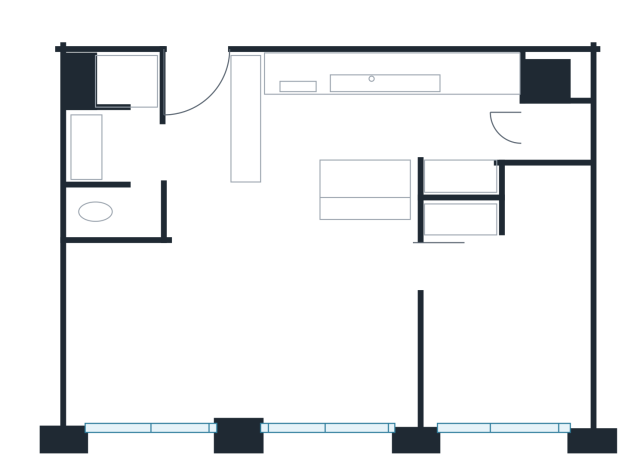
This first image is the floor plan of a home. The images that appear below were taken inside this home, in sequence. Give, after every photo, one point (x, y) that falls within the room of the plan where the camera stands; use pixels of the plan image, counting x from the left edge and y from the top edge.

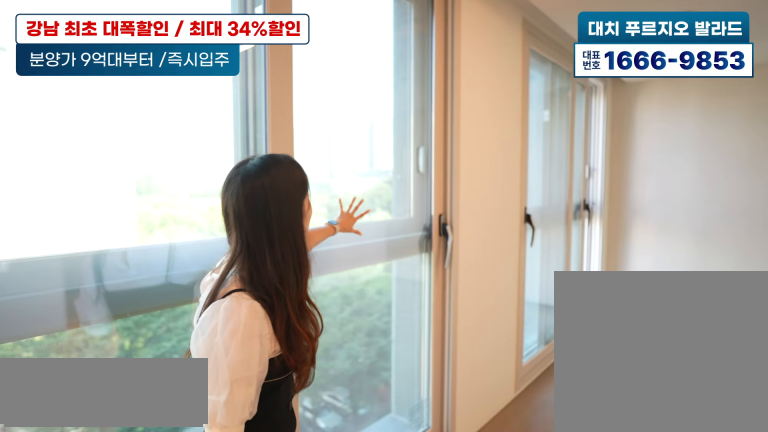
(217, 308)
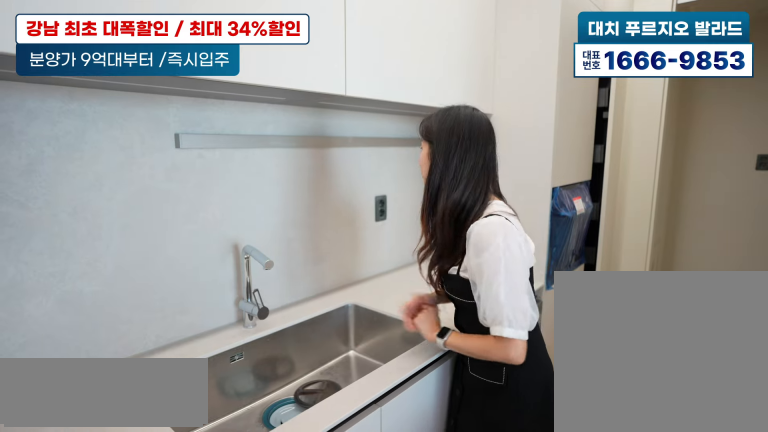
(406, 117)
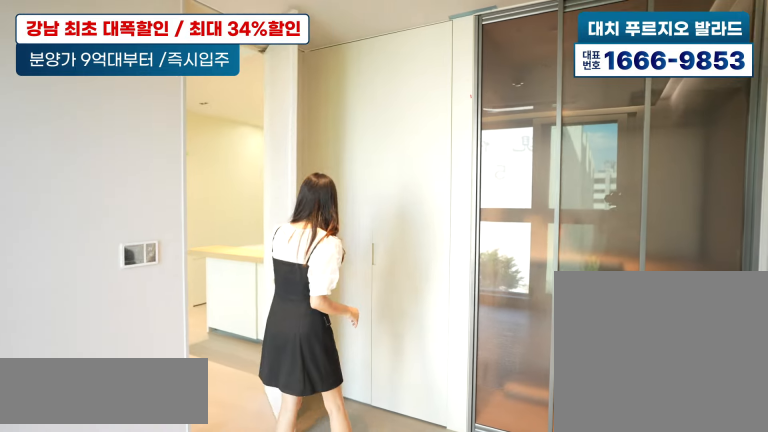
(499, 322)
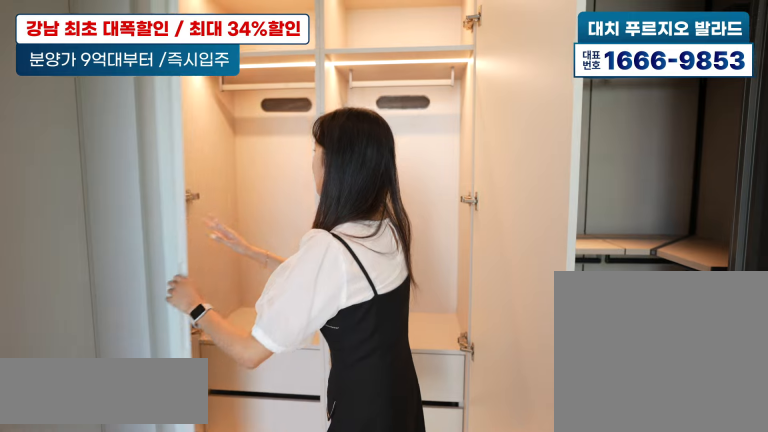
(499, 322)
